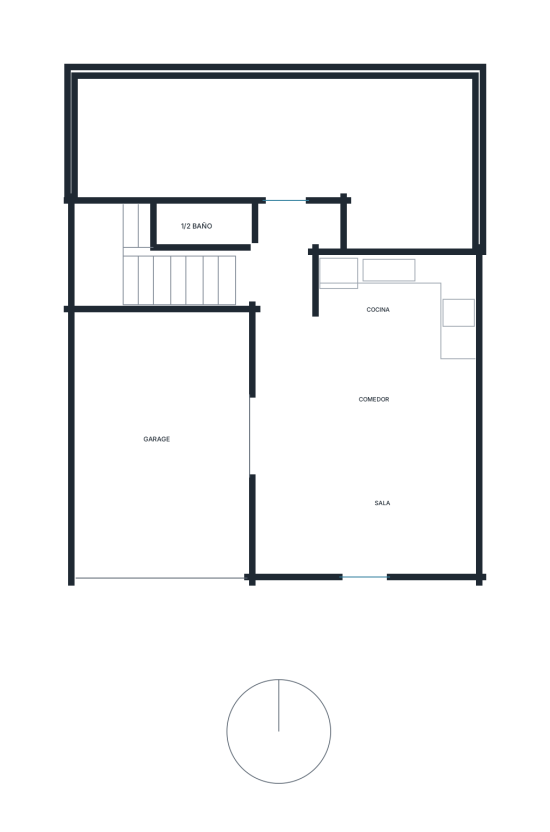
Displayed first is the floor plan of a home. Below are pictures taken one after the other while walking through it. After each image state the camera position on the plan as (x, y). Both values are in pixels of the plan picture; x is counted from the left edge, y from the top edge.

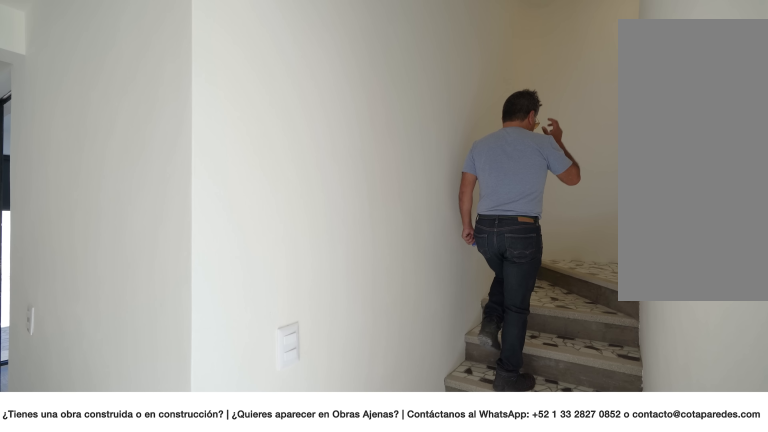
(276, 236)
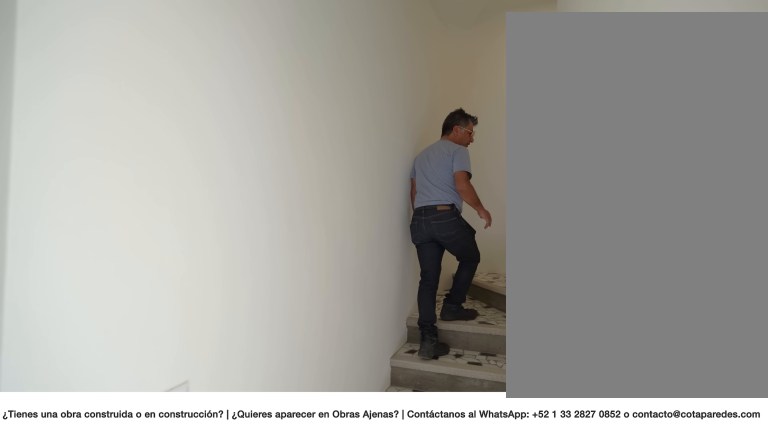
(232, 278)
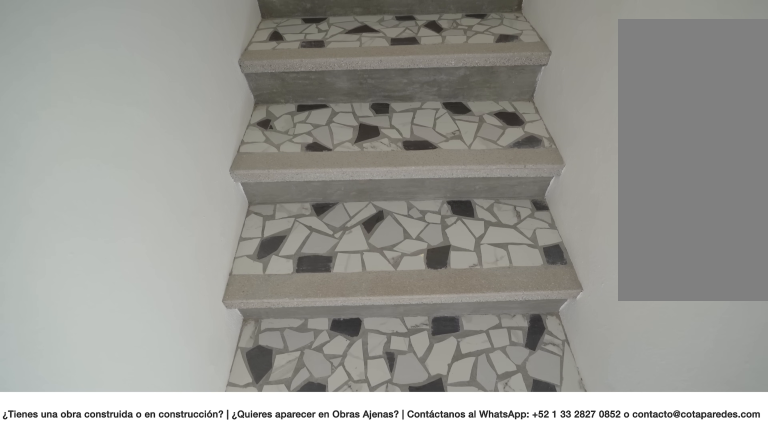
(244, 271)
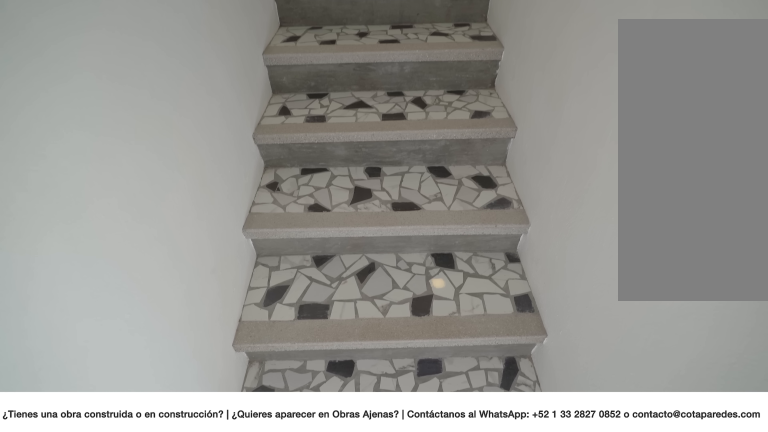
(246, 273)
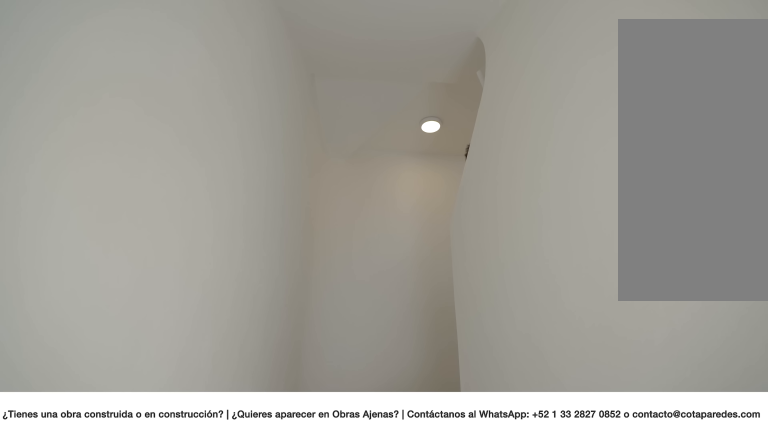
(246, 273)
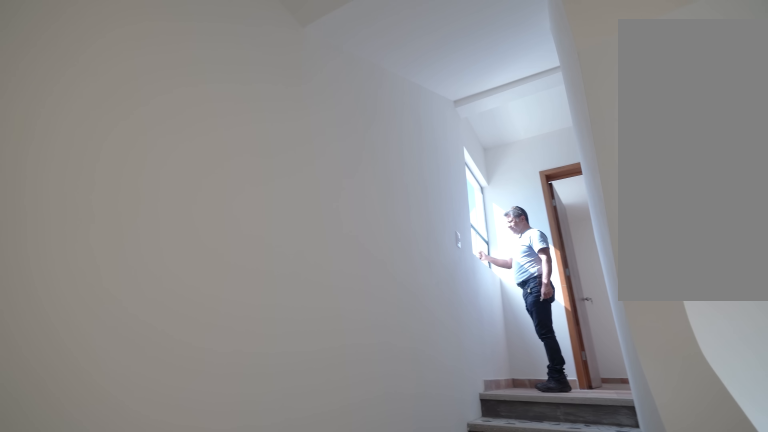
(113, 279)
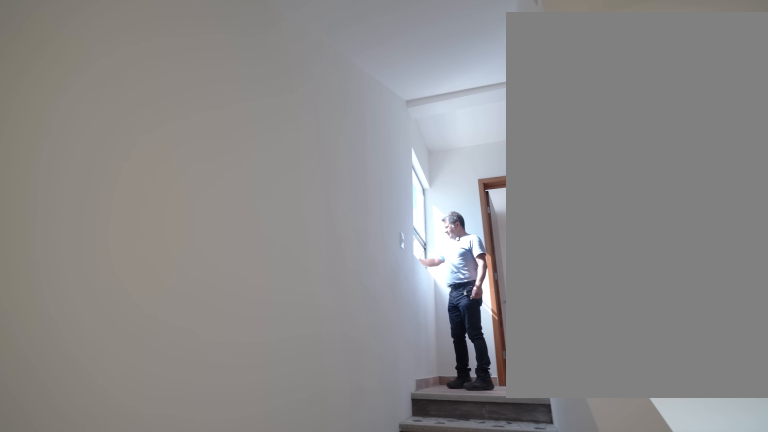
(113, 279)
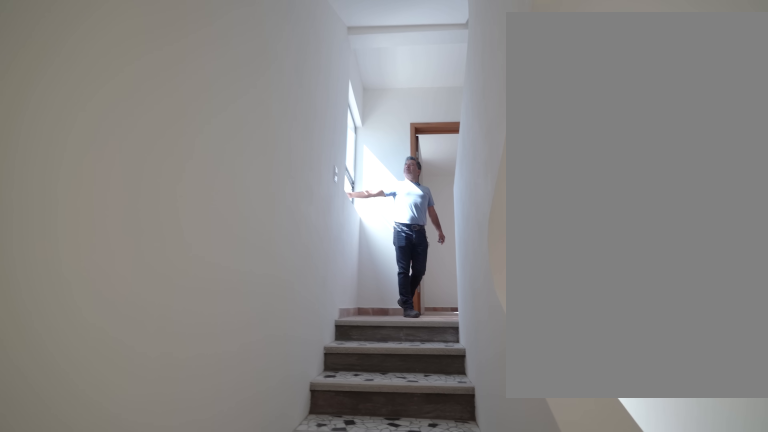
(98, 278)
